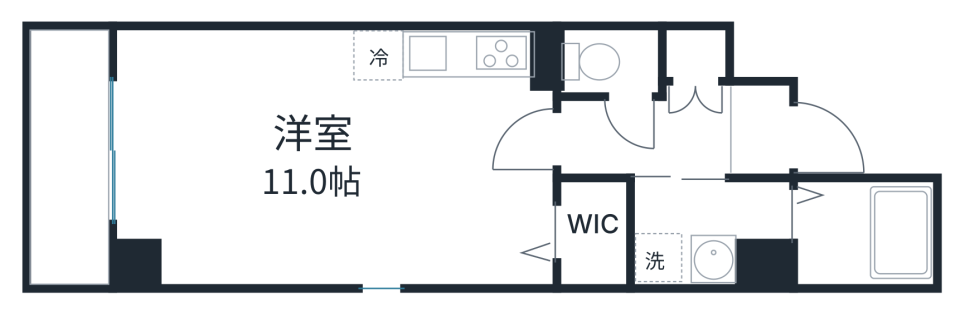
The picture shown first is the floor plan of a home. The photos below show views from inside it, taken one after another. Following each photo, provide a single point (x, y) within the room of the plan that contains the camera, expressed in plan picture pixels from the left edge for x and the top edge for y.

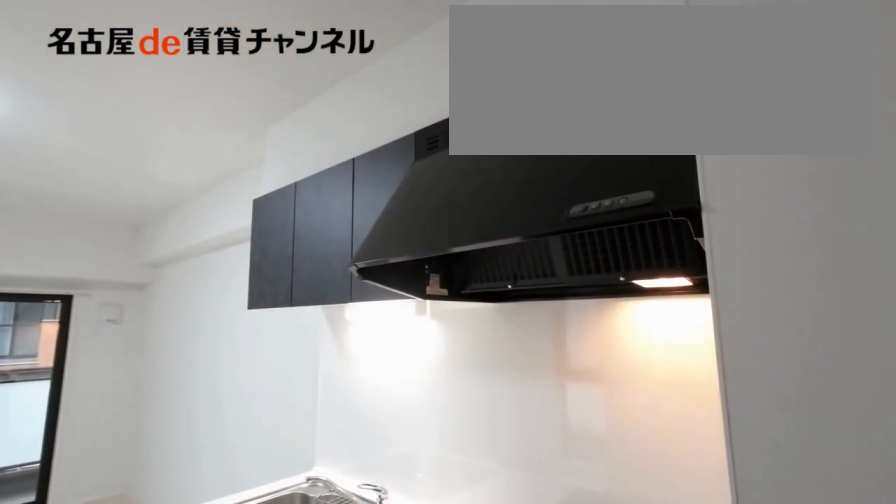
(457, 66)
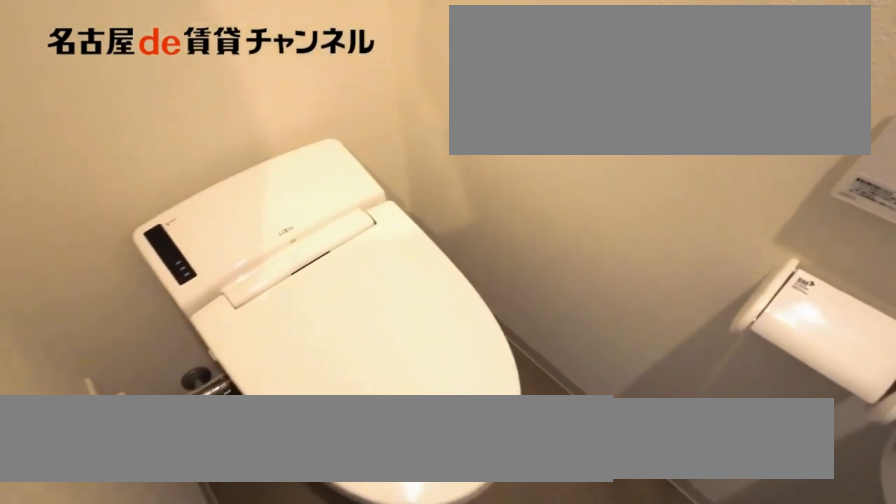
(613, 65)
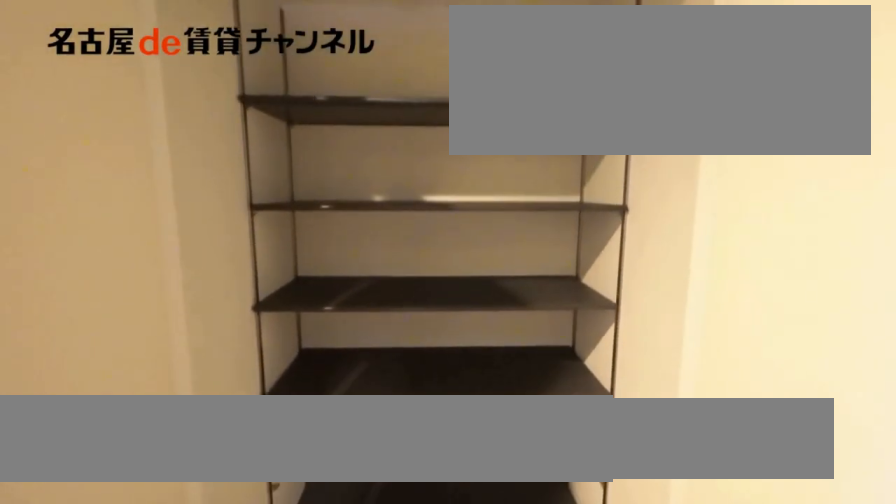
(693, 56)
